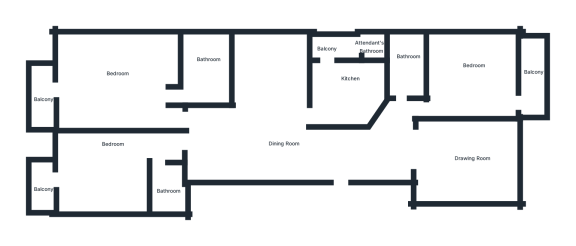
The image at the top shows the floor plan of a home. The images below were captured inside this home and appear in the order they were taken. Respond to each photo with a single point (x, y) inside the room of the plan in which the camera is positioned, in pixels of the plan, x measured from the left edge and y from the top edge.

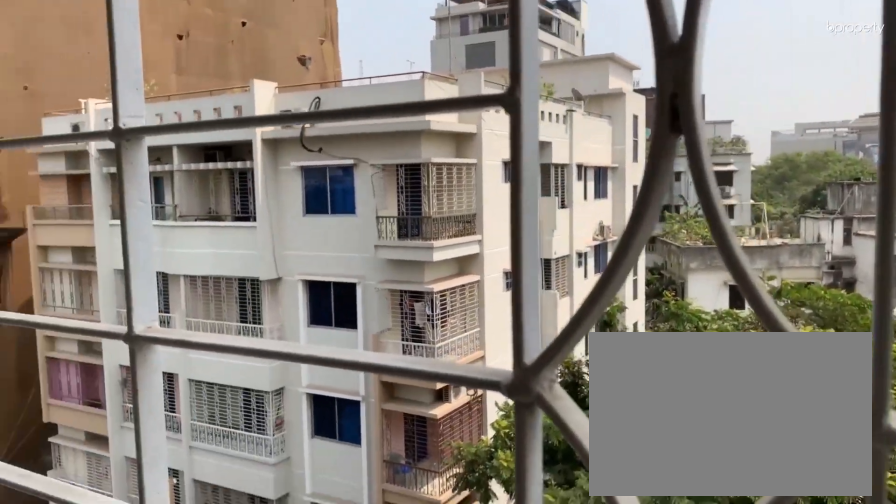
(44, 183)
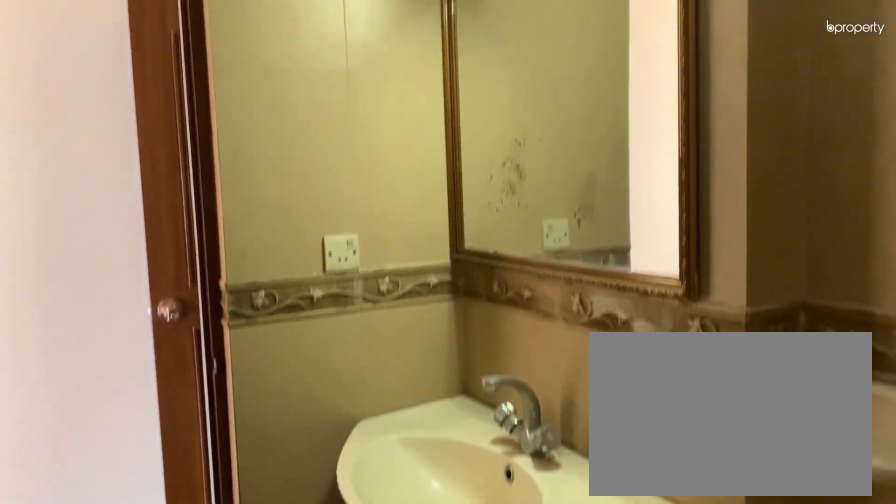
(164, 187)
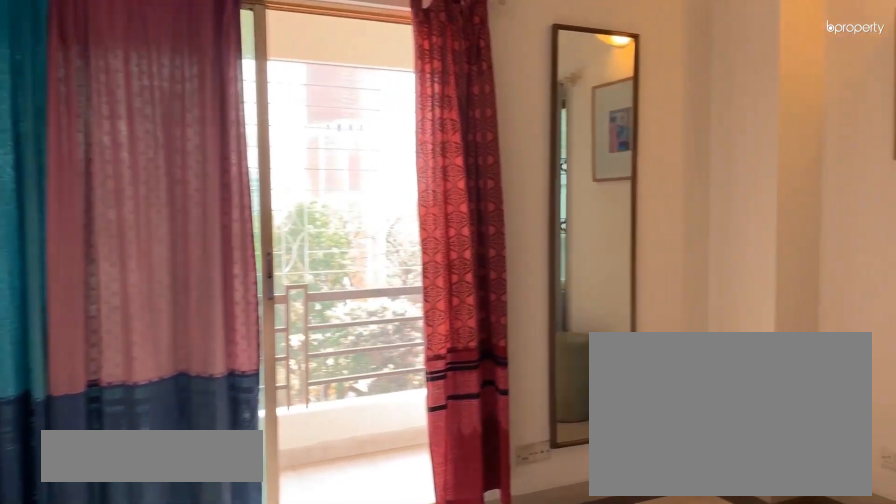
(127, 85)
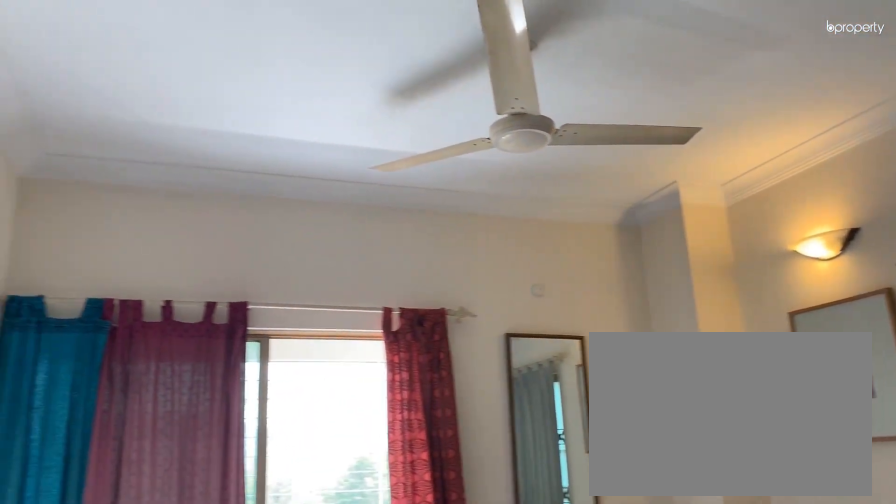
(127, 85)
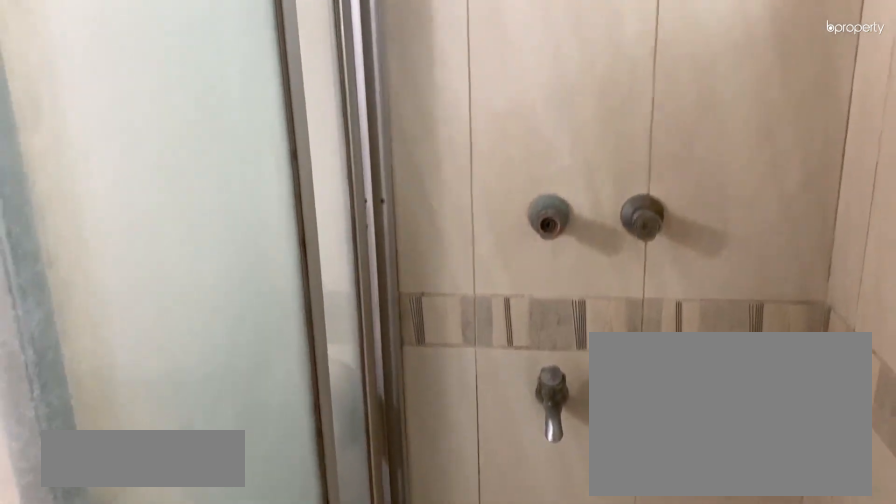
(208, 79)
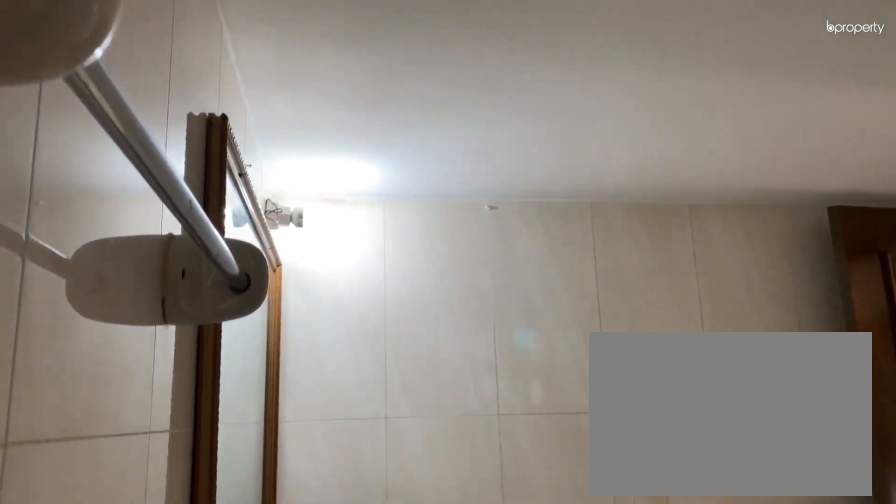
(208, 79)
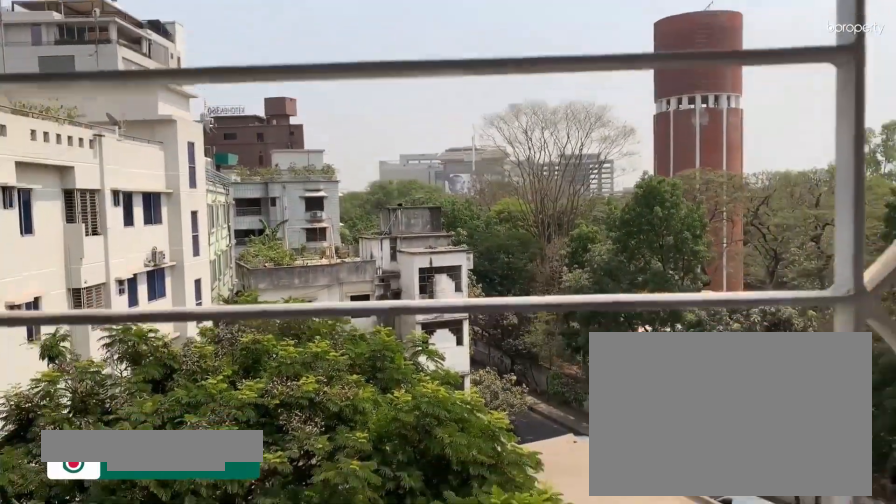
(45, 92)
